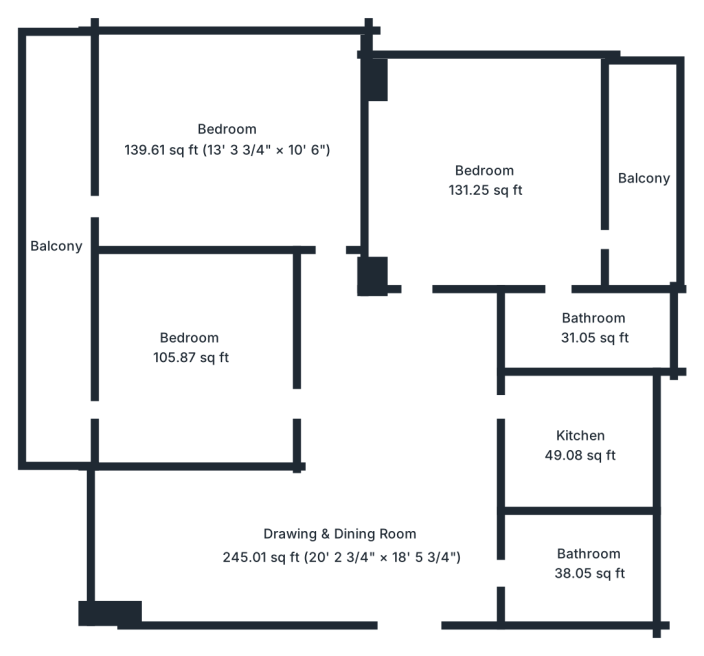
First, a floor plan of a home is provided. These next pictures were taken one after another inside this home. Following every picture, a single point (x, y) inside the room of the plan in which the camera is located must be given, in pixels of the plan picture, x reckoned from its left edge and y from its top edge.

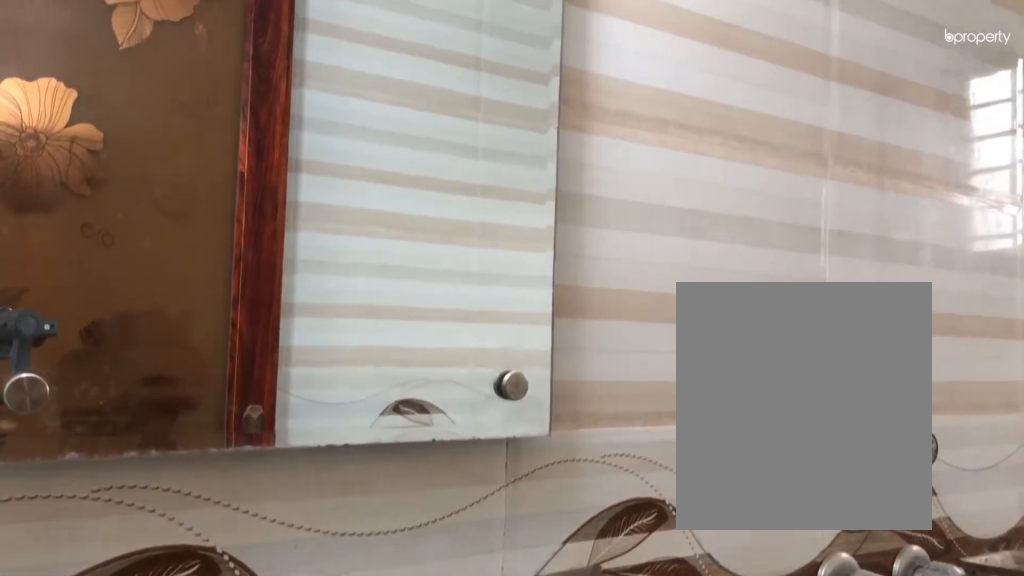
(591, 564)
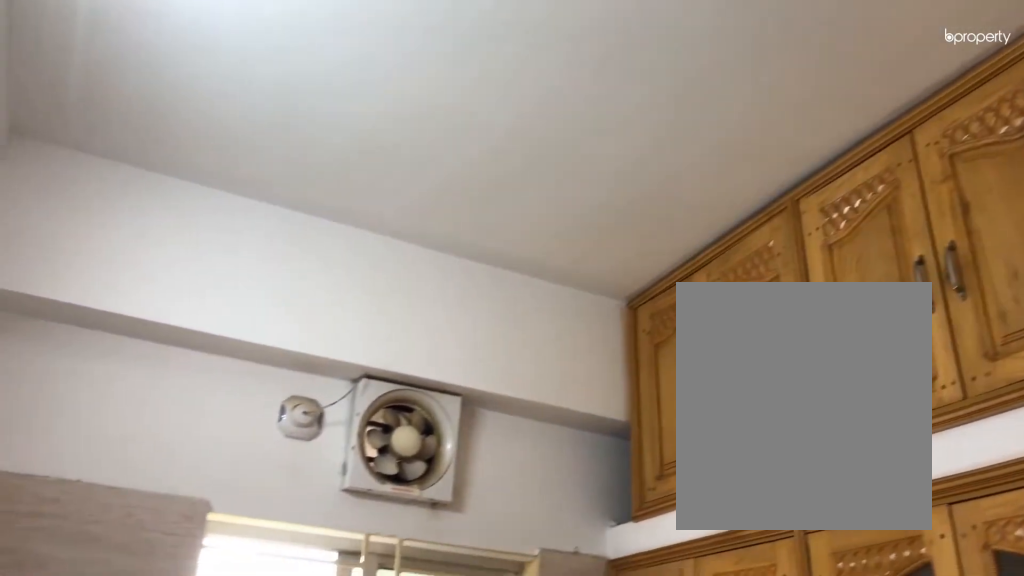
(579, 445)
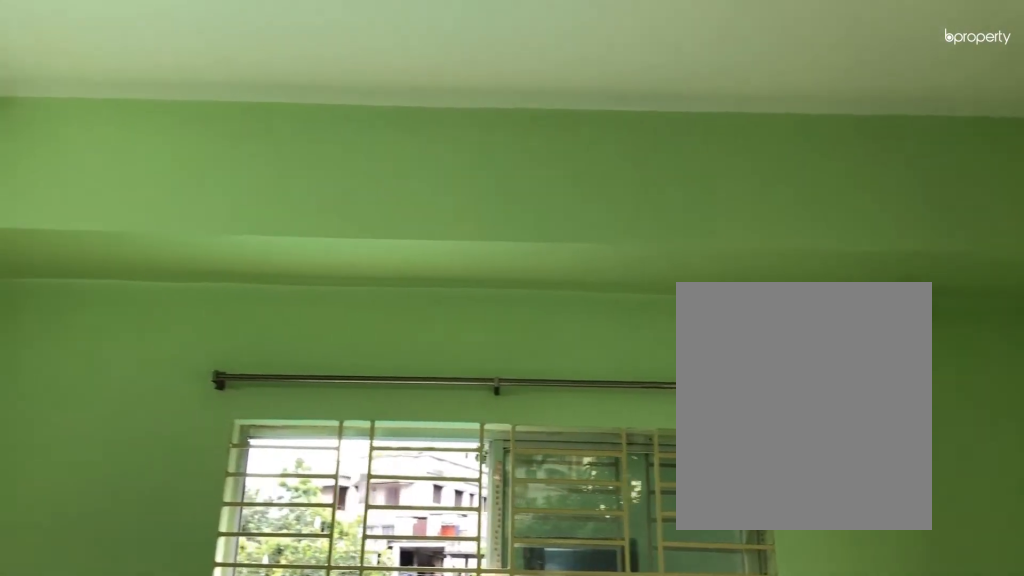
(485, 185)
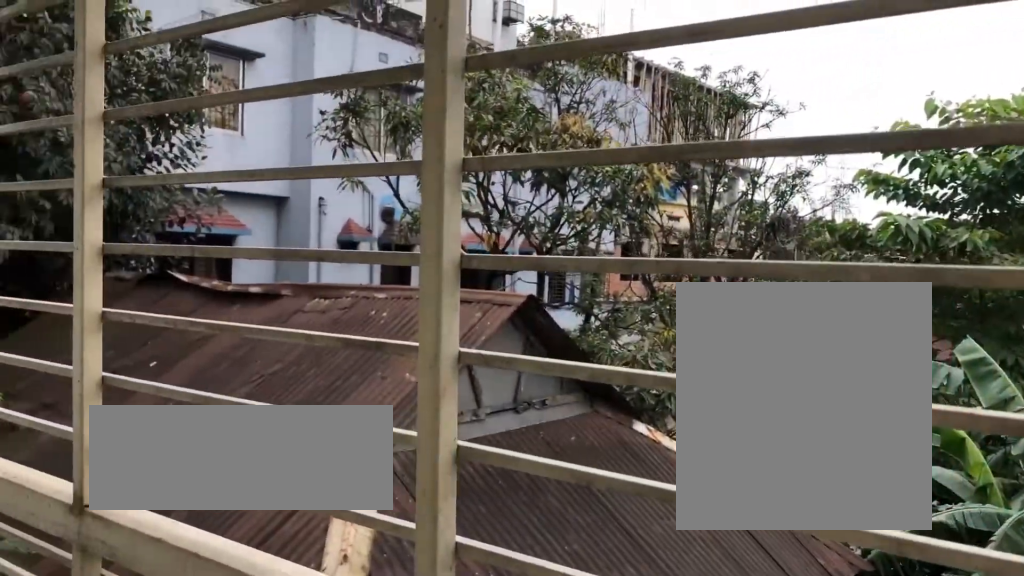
(646, 174)
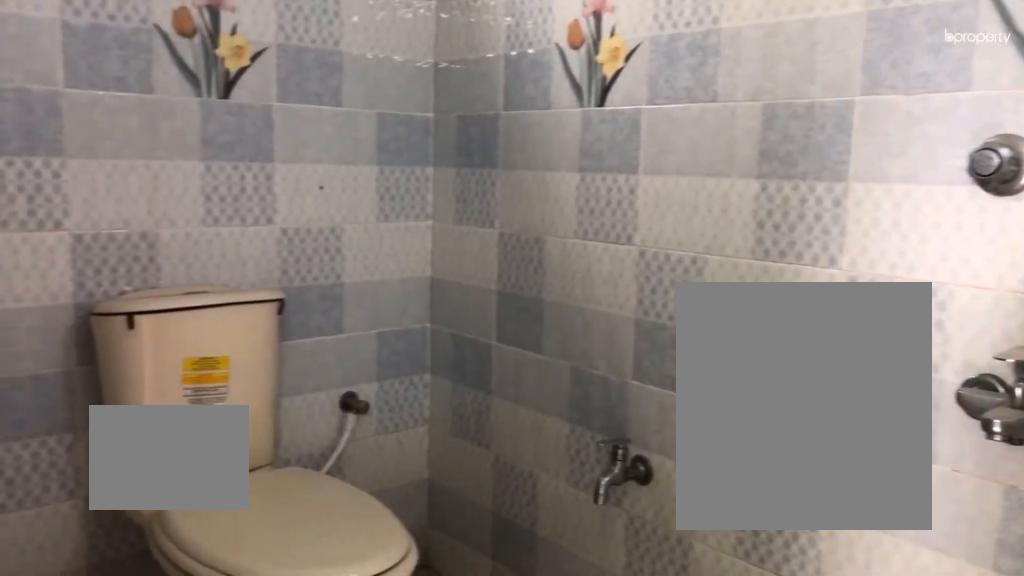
(589, 336)
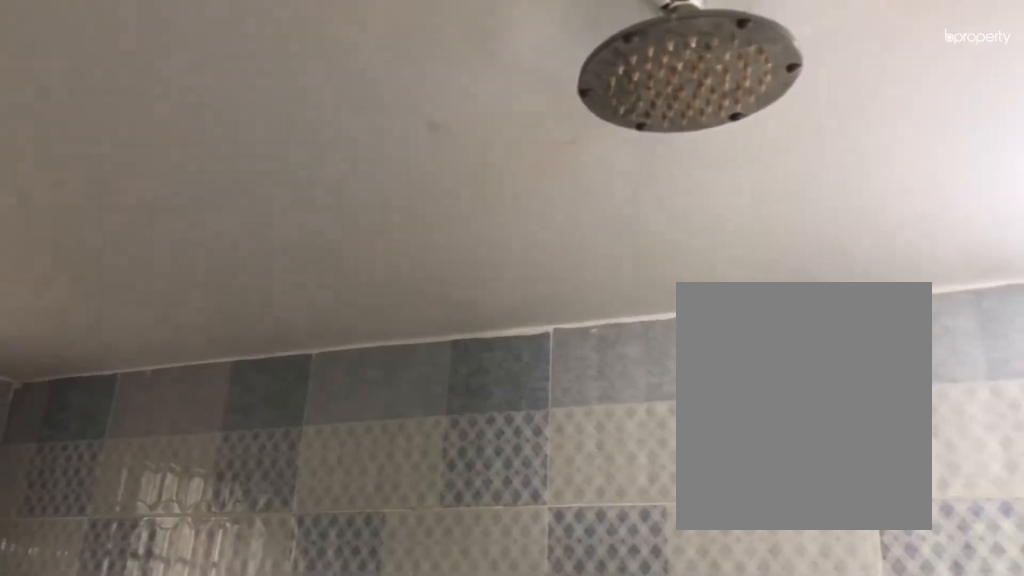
(589, 336)
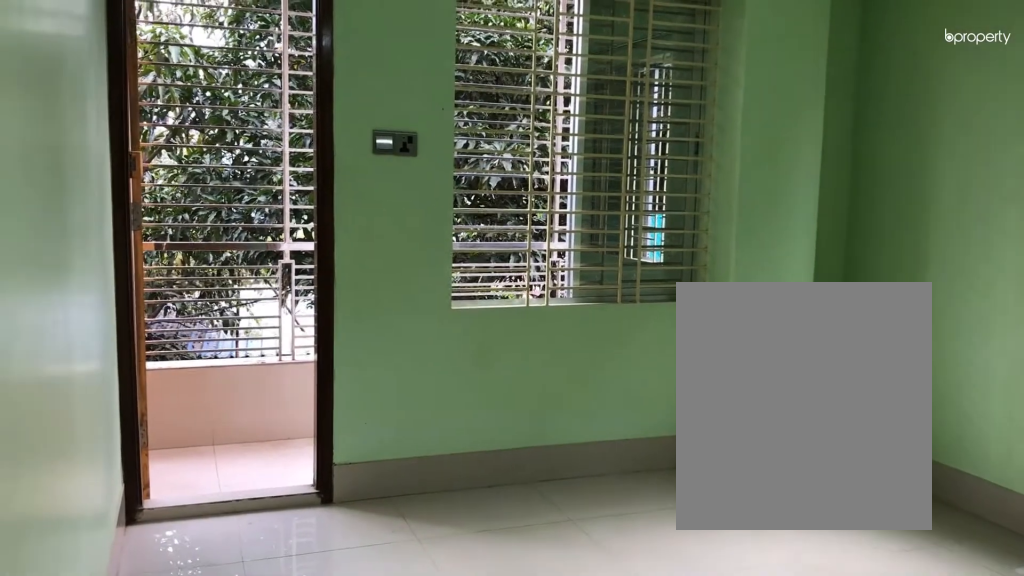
(227, 160)
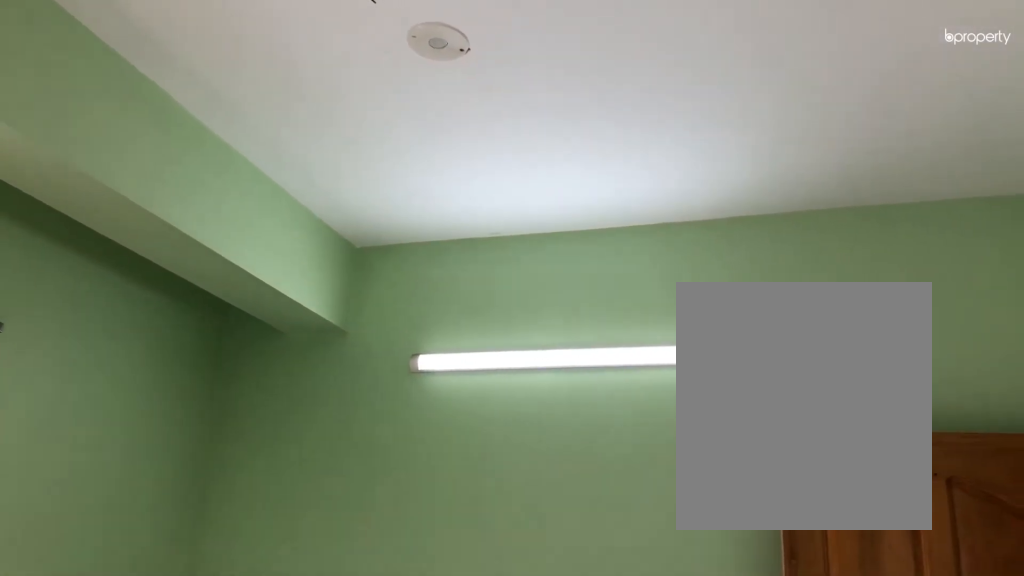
(227, 160)
